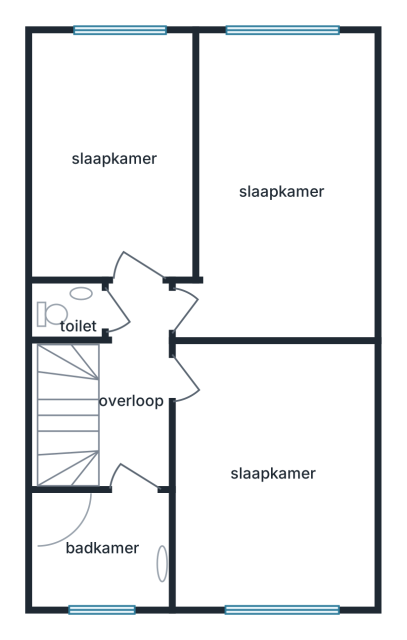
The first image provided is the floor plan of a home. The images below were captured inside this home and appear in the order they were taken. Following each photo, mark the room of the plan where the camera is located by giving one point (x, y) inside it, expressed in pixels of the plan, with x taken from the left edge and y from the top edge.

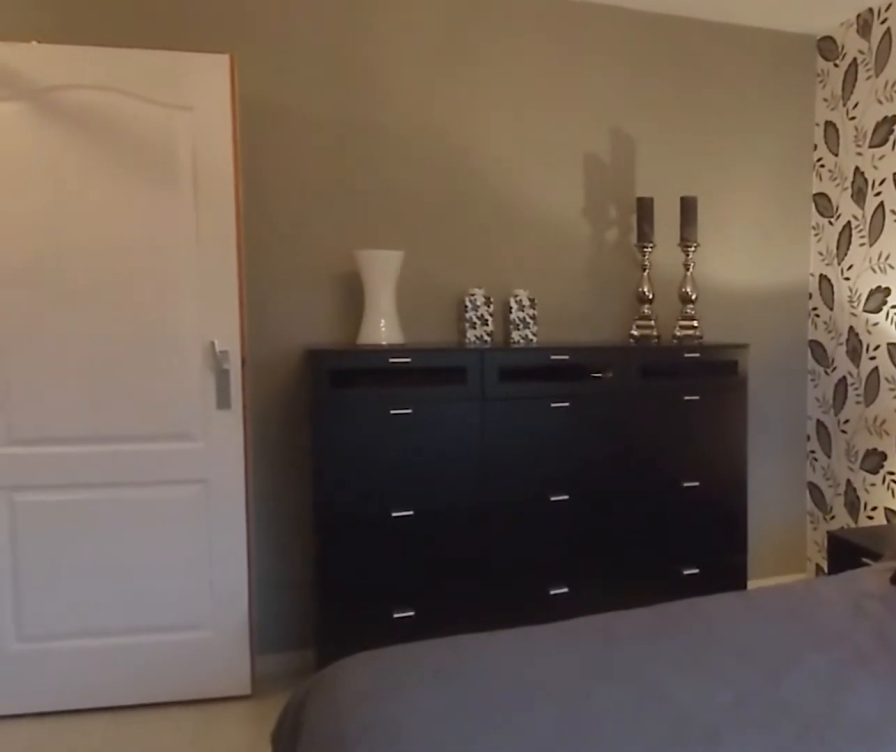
(273, 473)
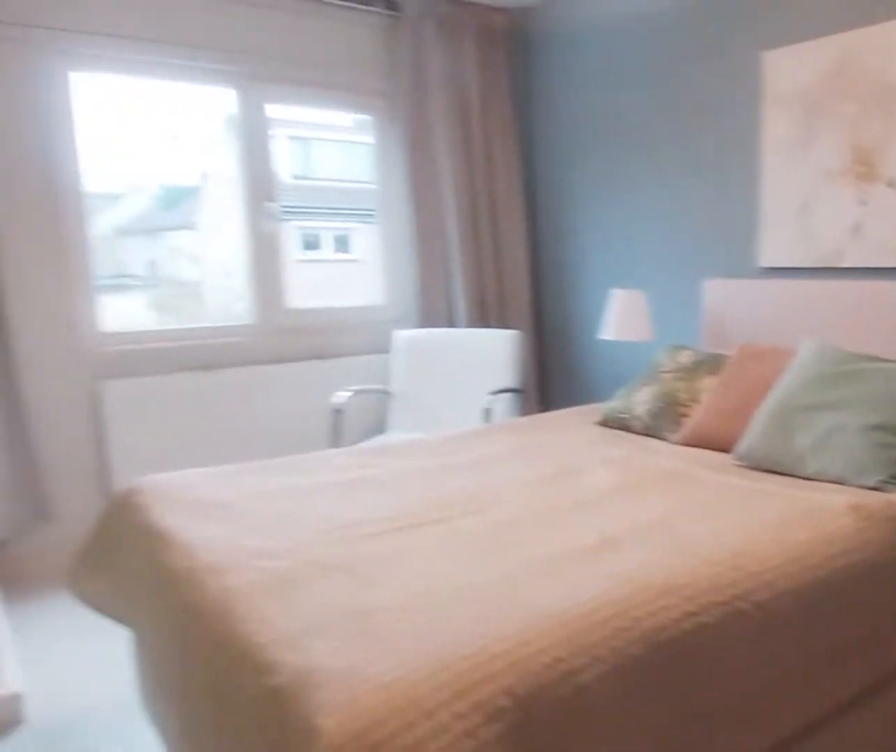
(316, 305)
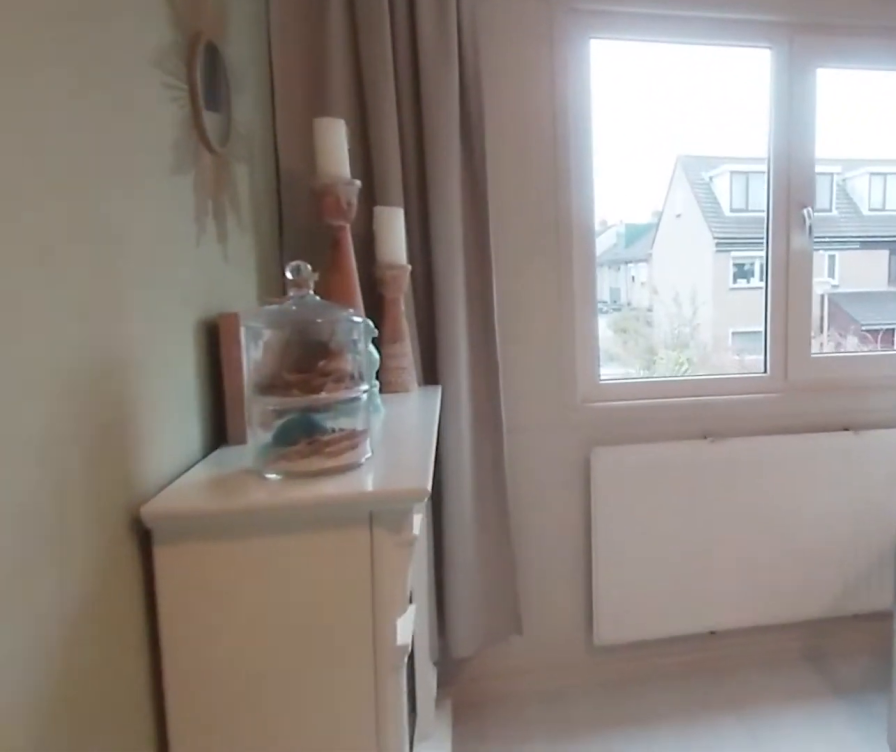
(316, 305)
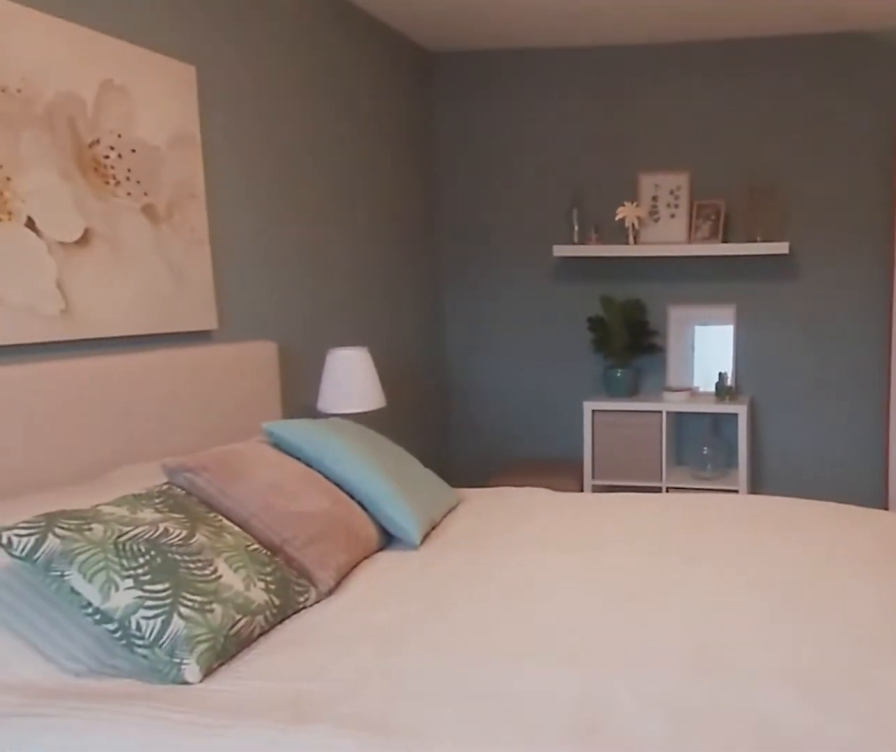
(316, 305)
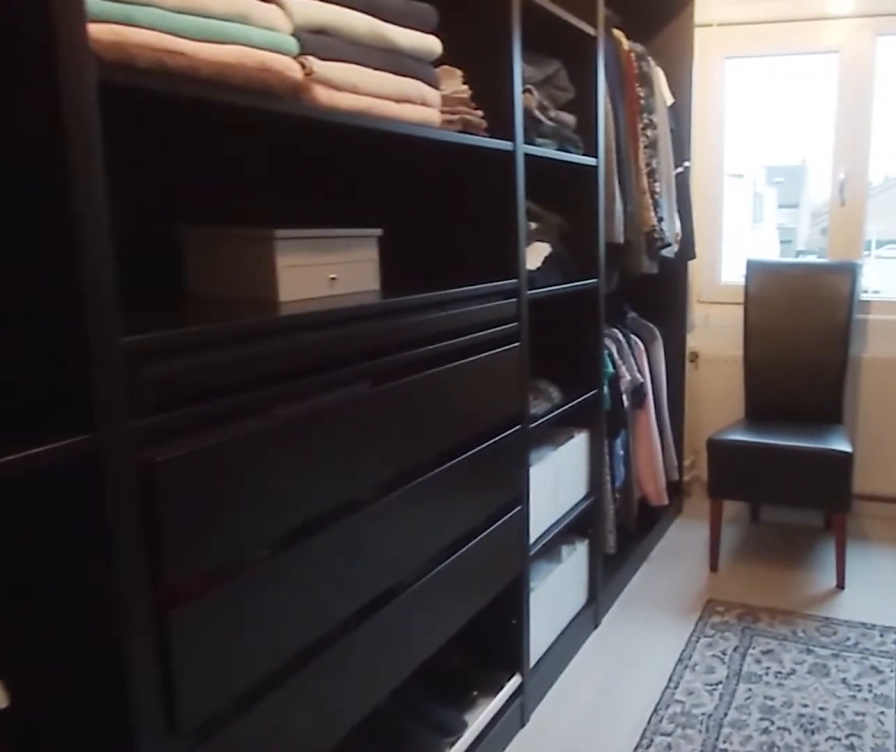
(114, 157)
